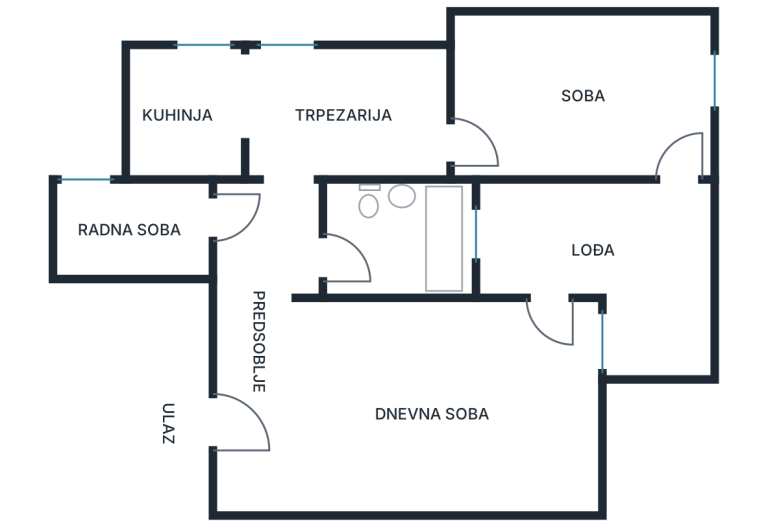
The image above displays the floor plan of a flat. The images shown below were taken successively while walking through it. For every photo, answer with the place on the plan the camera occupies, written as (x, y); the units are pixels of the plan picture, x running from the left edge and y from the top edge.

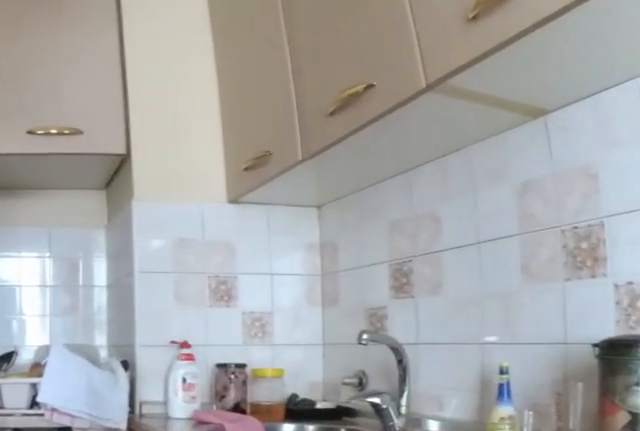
(182, 76)
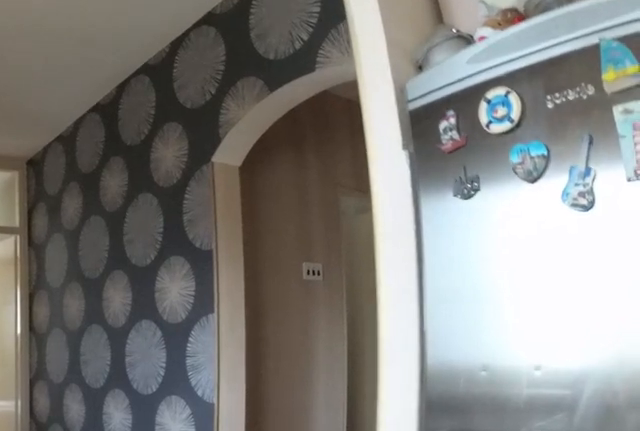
(197, 98)
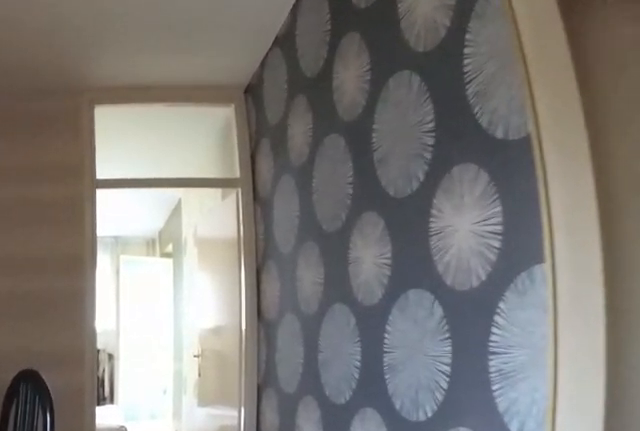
(272, 108)
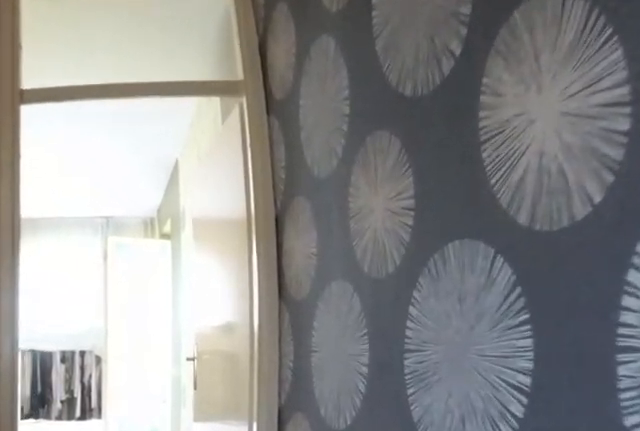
(337, 117)
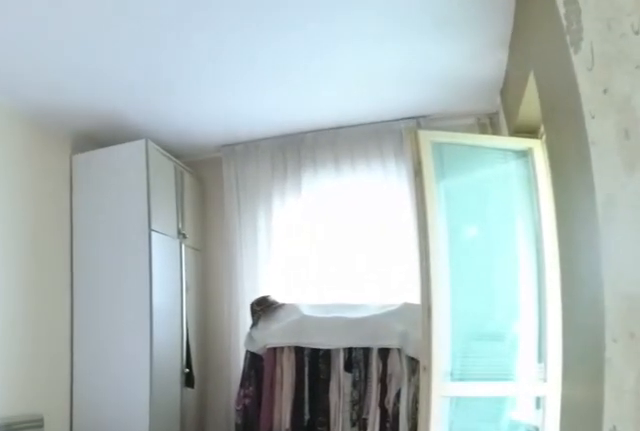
(436, 140)
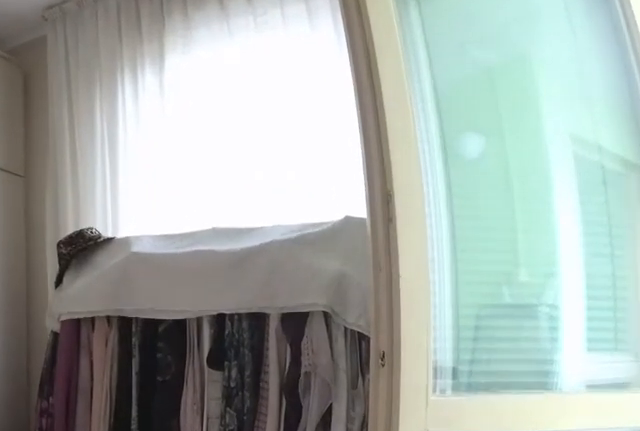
(633, 137)
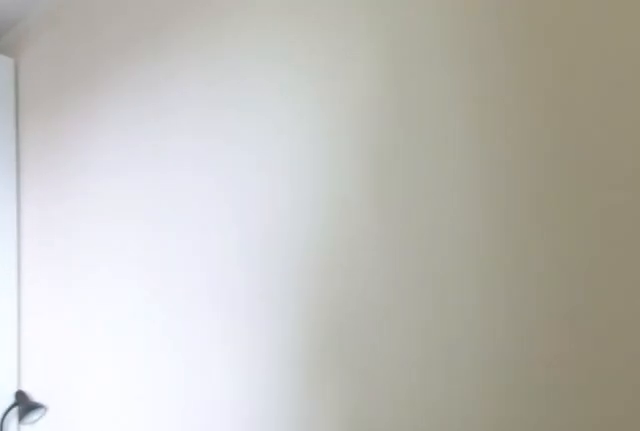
(683, 121)
